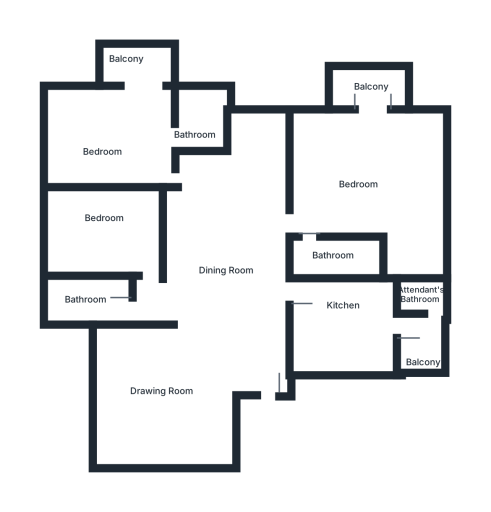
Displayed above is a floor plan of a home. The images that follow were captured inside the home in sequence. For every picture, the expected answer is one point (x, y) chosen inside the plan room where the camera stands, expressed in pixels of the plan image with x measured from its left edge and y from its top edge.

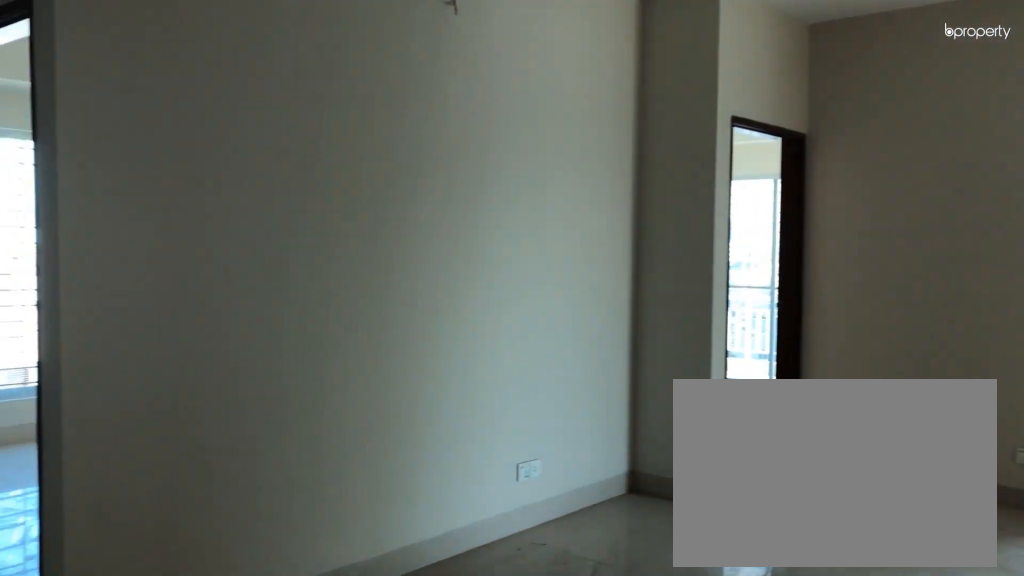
(227, 329)
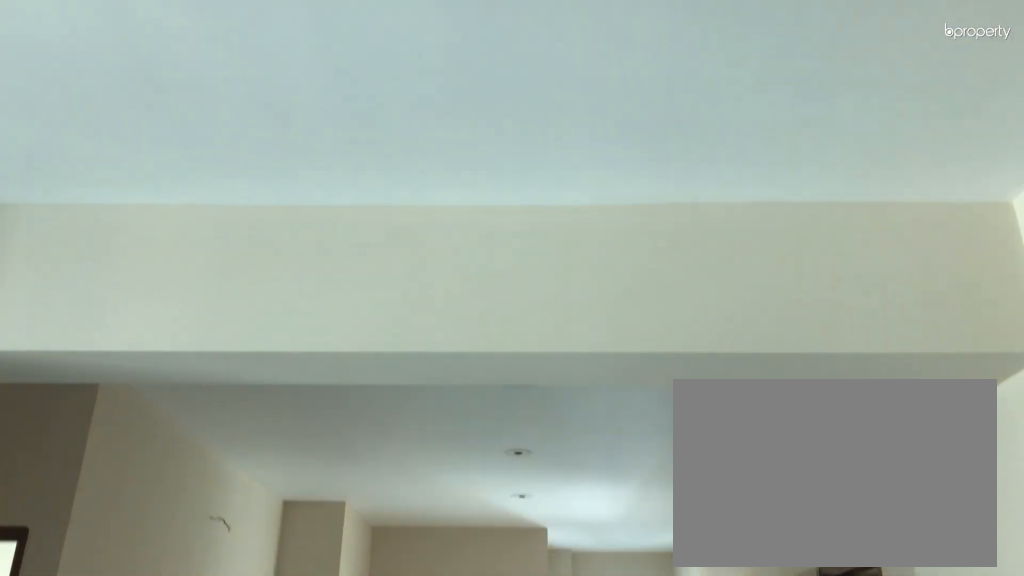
(215, 337)
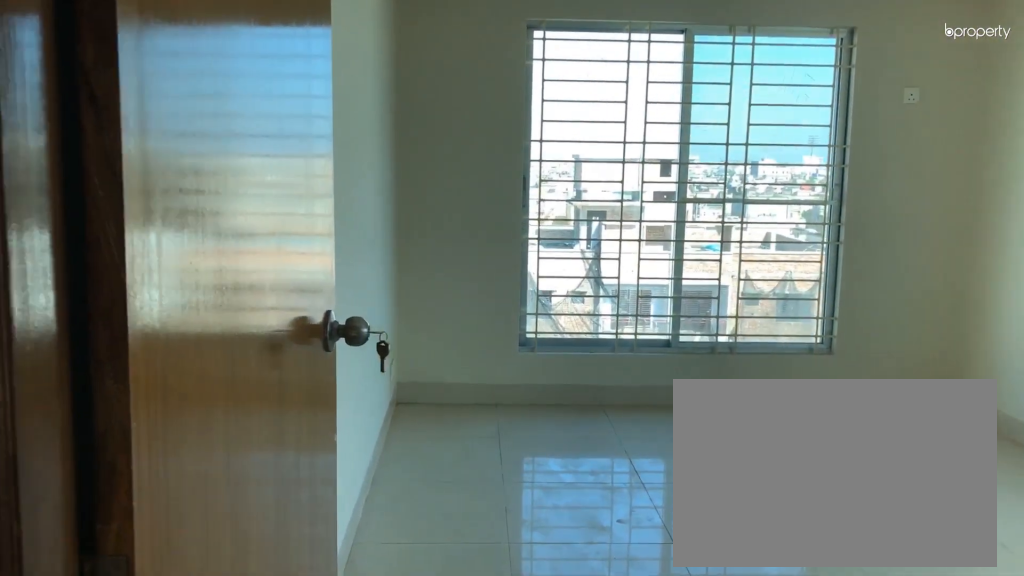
(206, 184)
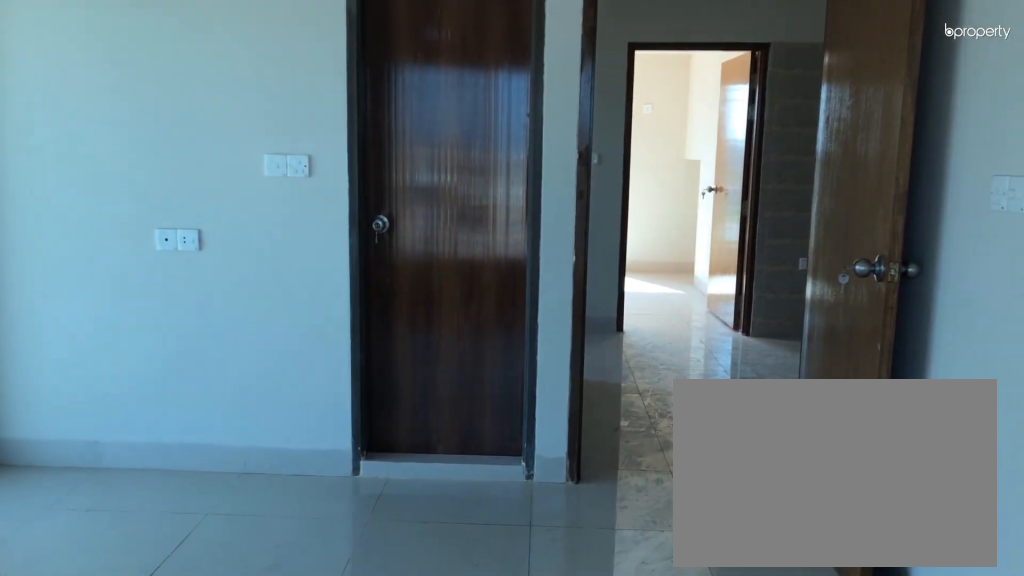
(117, 135)
